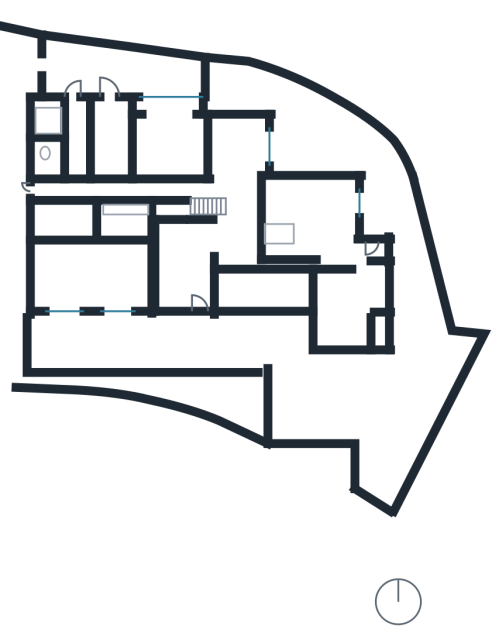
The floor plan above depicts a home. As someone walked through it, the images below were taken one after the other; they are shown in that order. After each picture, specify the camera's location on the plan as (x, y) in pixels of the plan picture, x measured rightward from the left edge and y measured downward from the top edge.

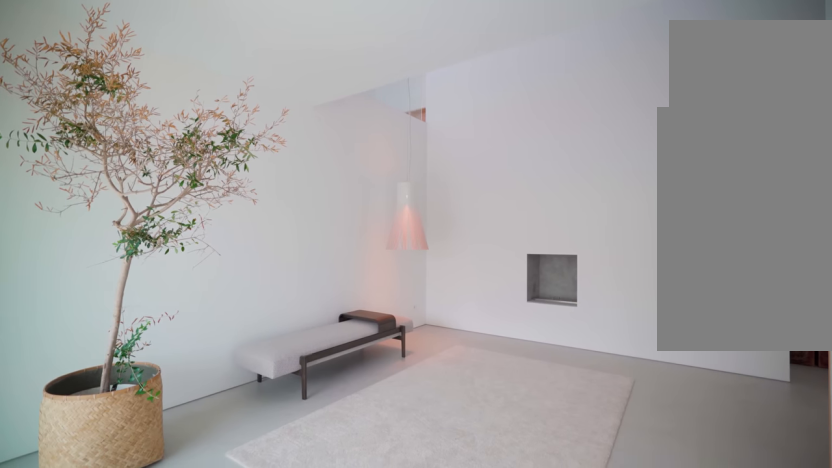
(199, 301)
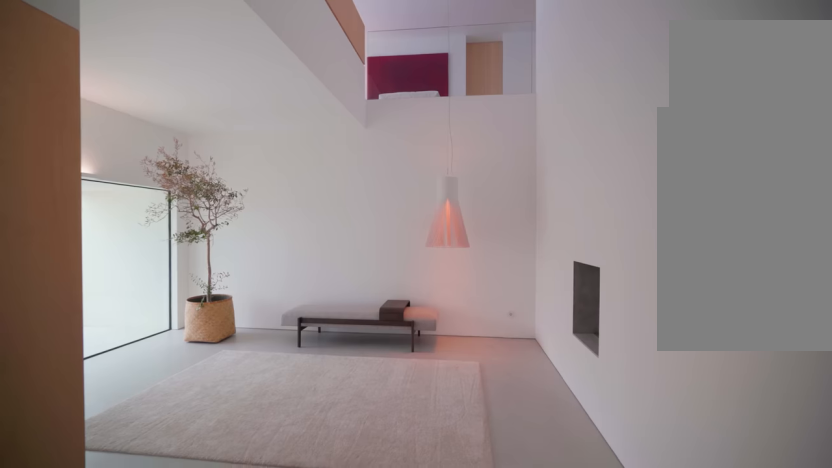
(214, 243)
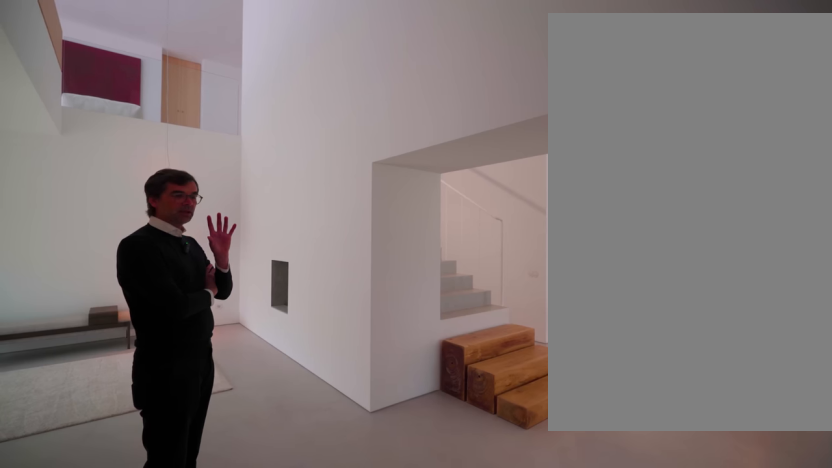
(238, 236)
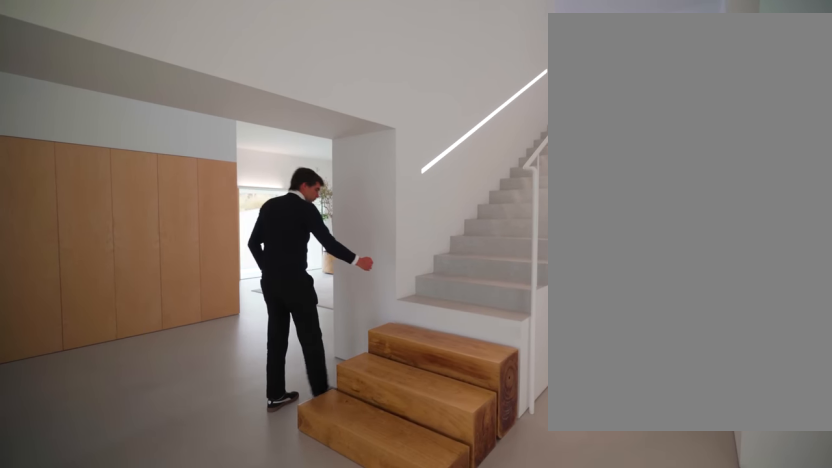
(255, 191)
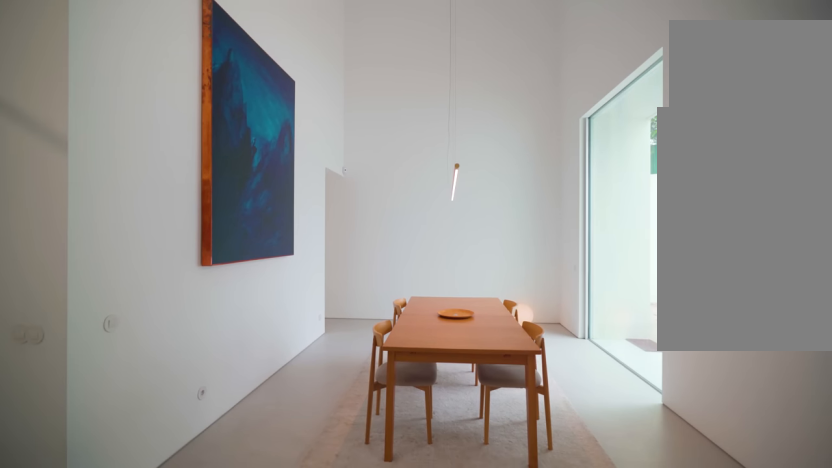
(248, 204)
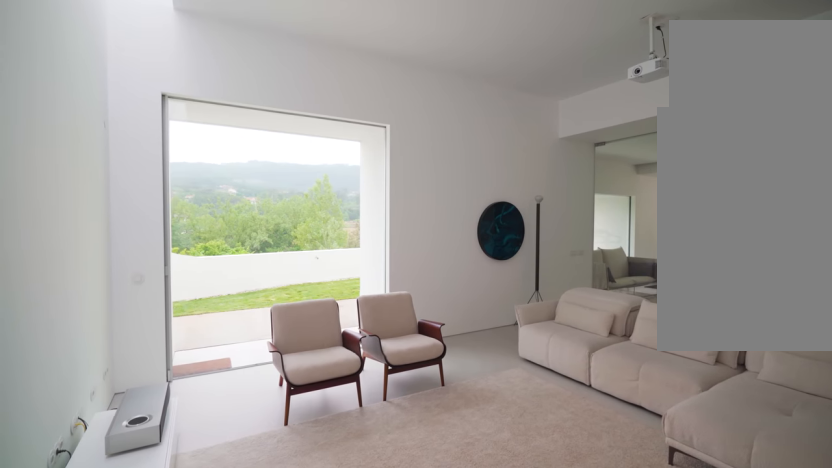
(307, 189)
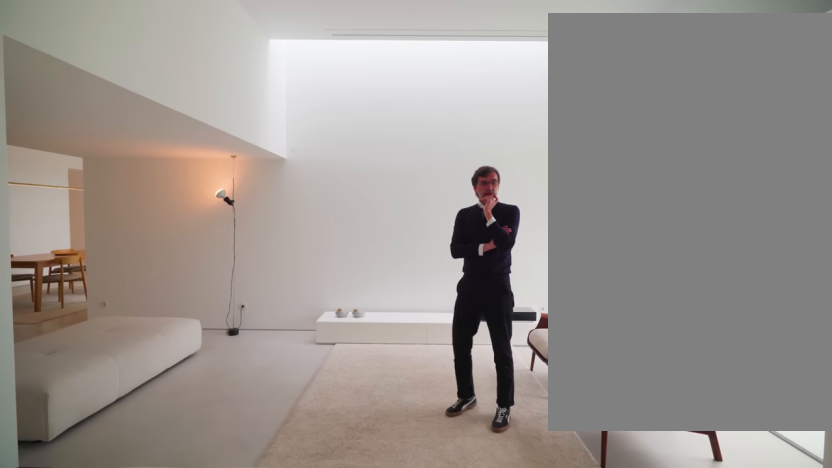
(329, 226)
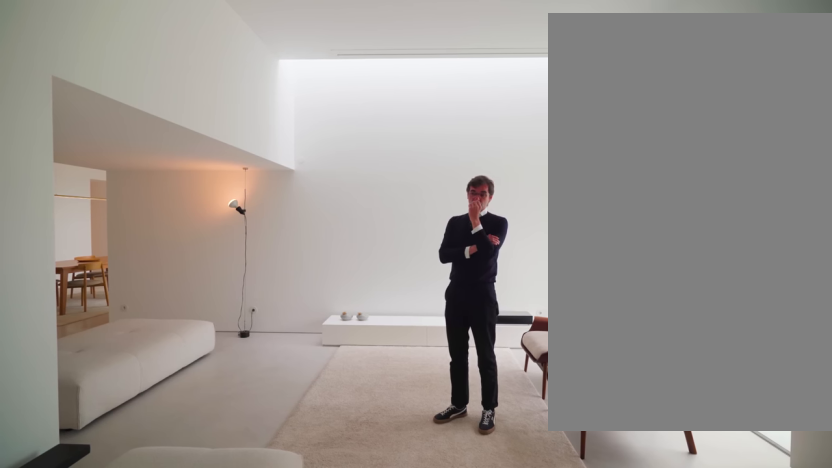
(329, 226)
